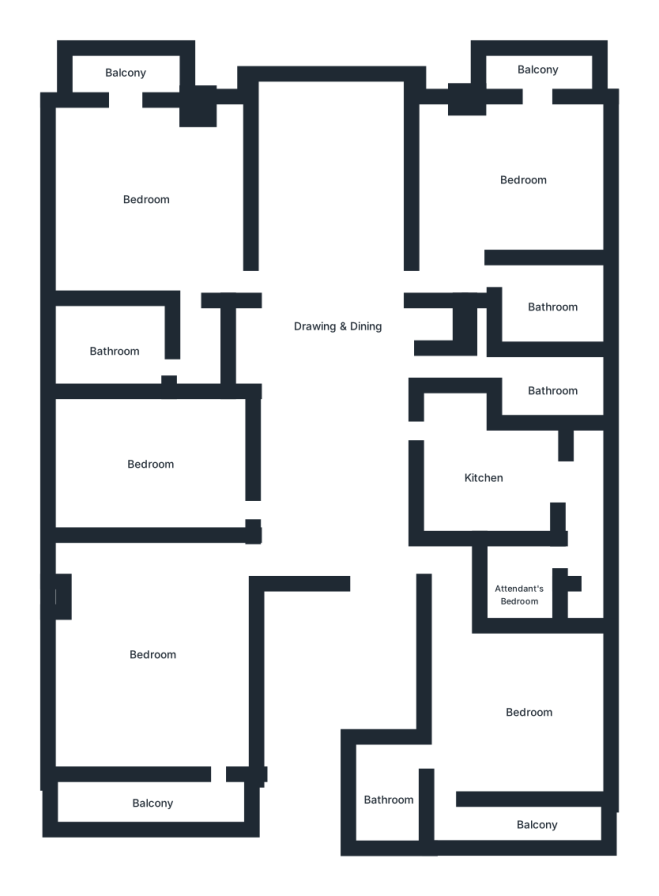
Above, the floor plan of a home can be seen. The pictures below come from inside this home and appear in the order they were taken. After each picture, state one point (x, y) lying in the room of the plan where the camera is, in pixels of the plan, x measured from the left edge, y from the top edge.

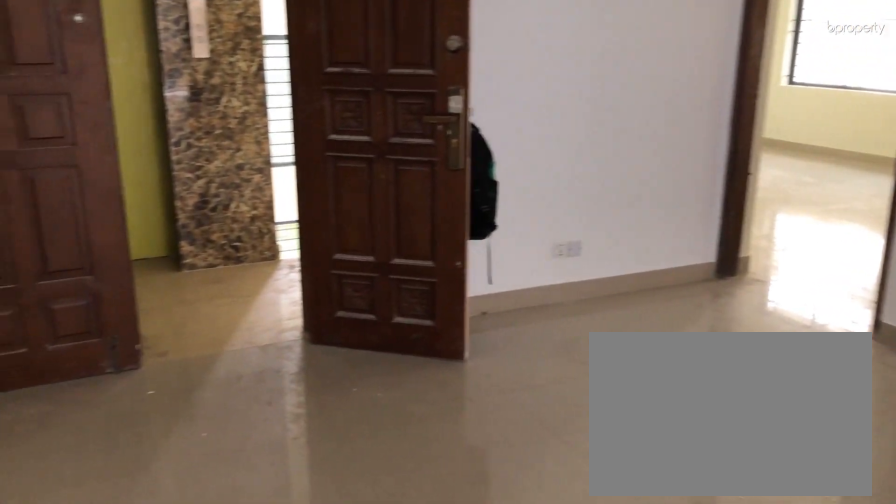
(330, 368)
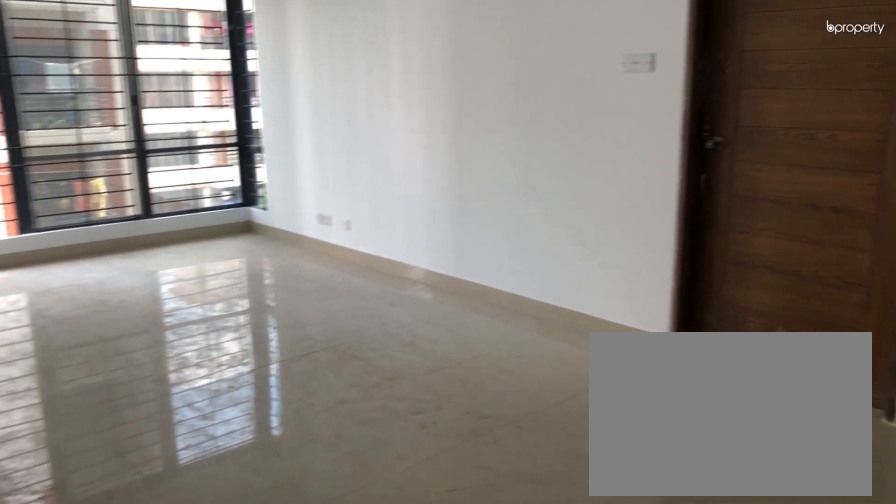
(332, 364)
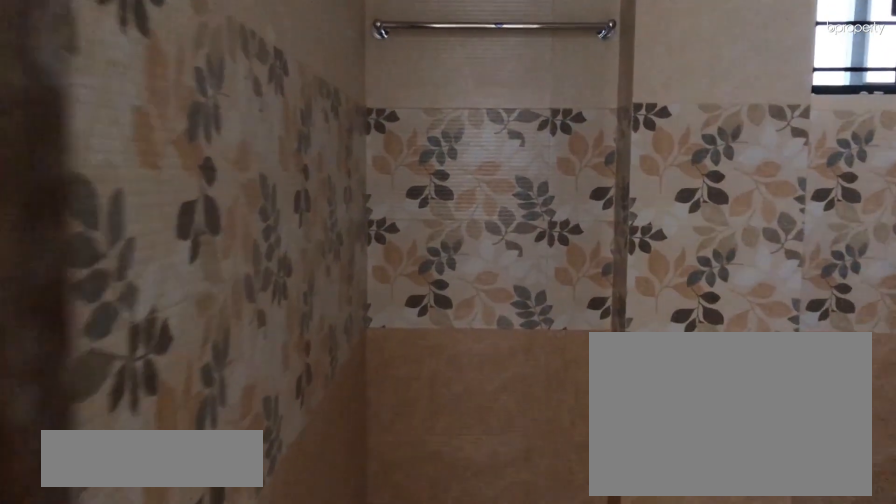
(548, 305)
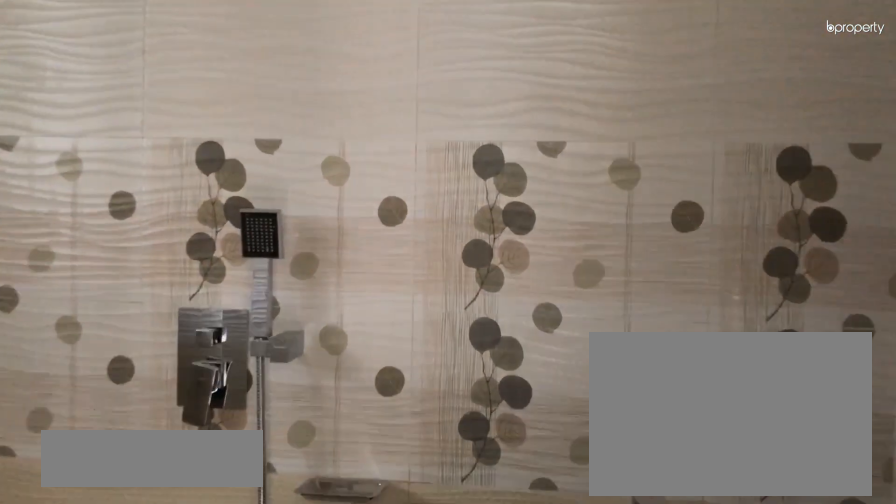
(386, 799)
